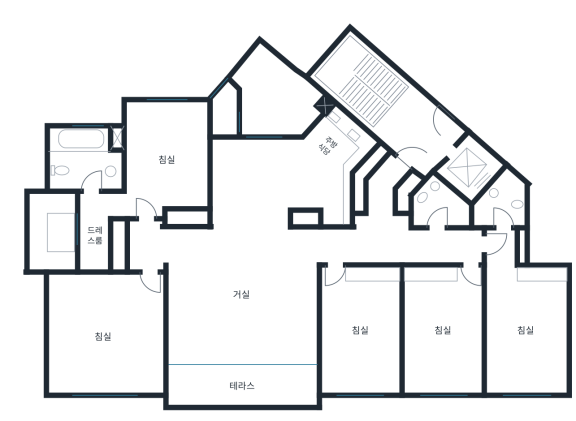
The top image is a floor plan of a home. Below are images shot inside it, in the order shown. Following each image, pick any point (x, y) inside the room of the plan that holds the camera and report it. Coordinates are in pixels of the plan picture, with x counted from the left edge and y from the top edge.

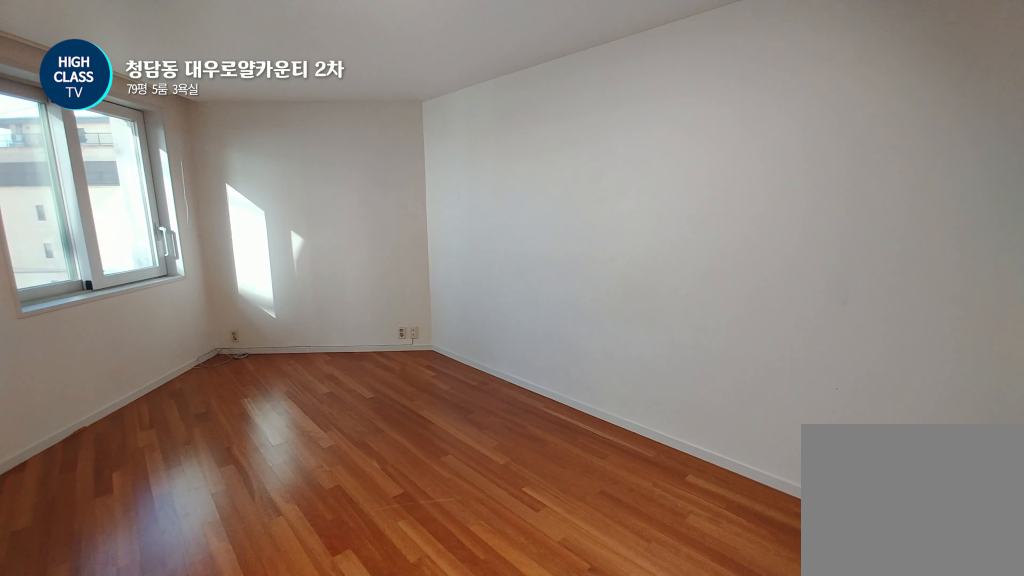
(166, 162)
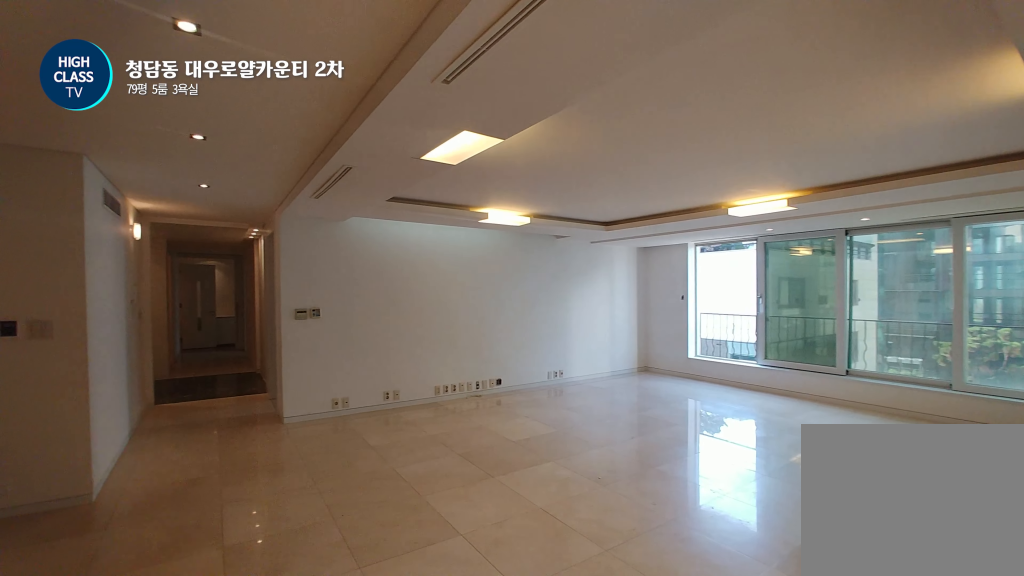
(264, 231)
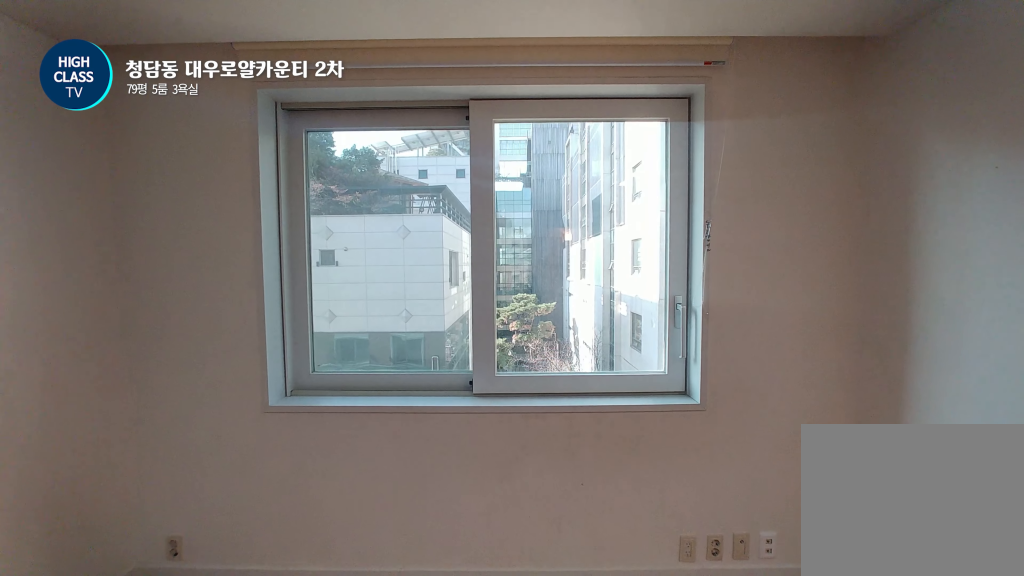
(360, 330)
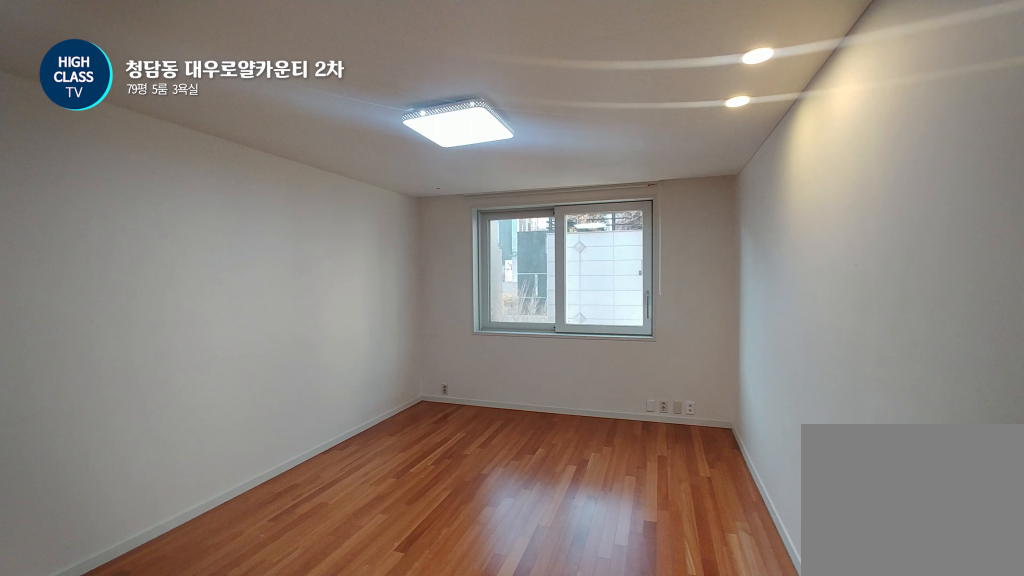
(523, 330)
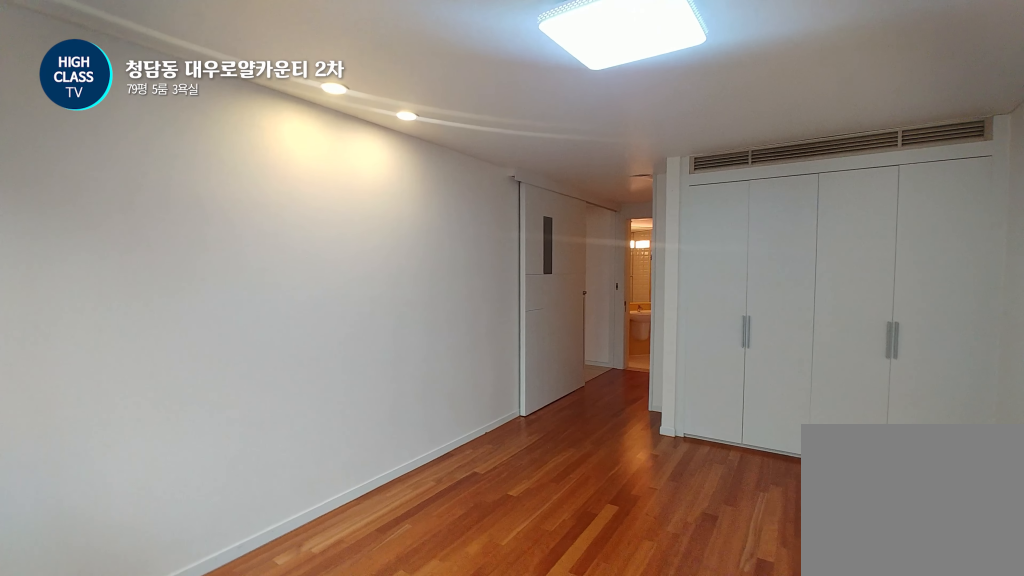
(523, 330)
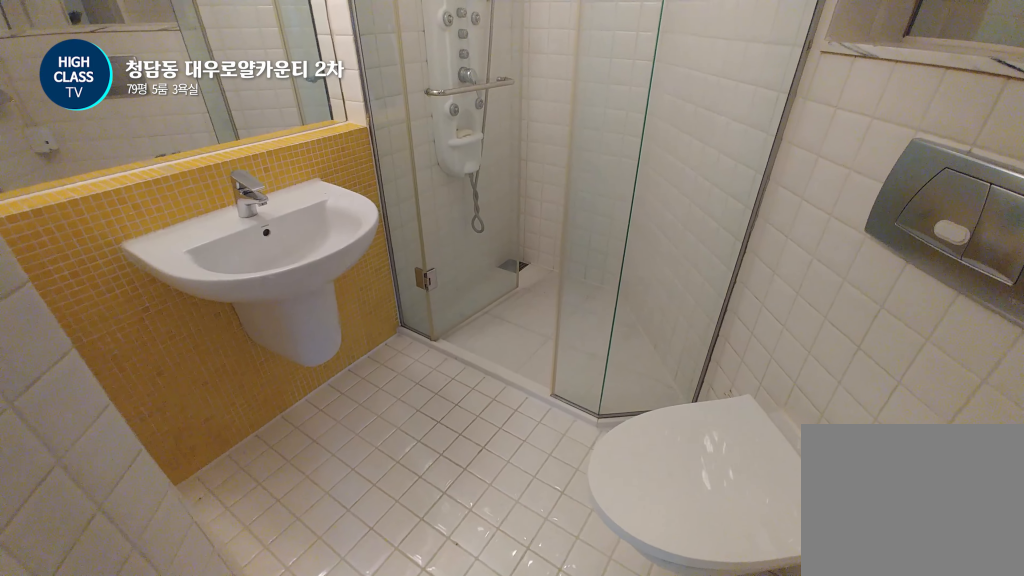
(501, 202)
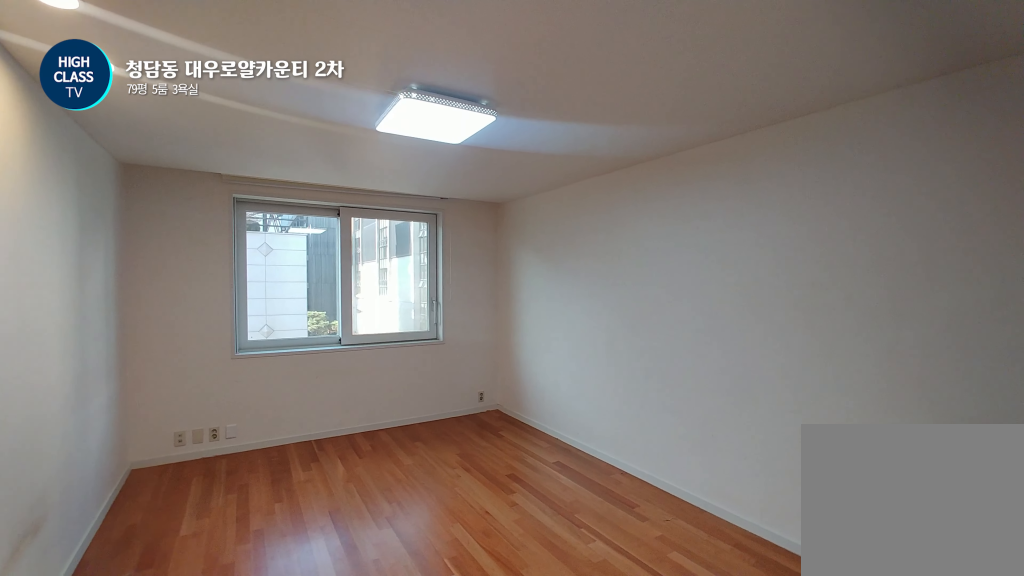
(445, 331)
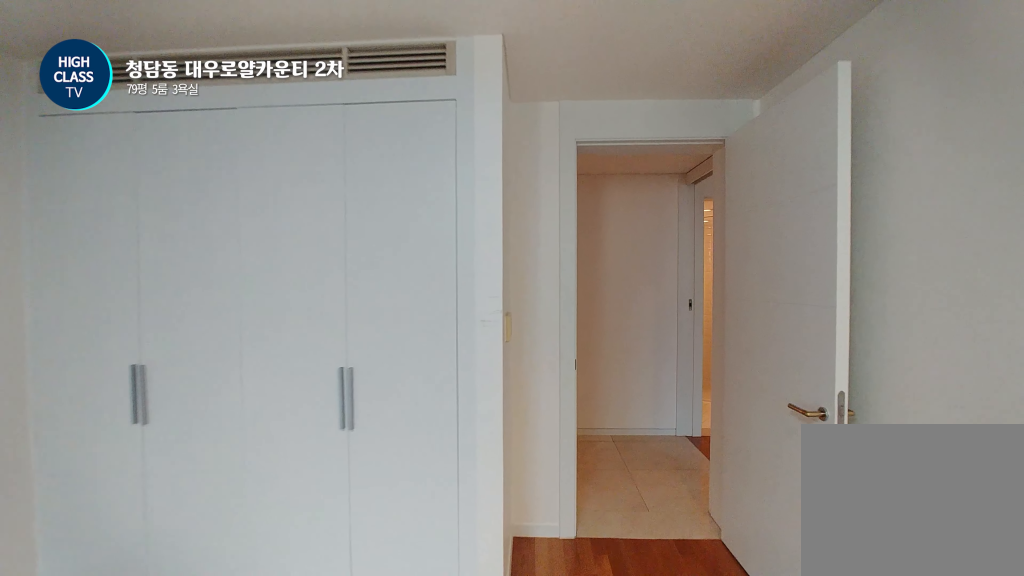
(445, 331)
